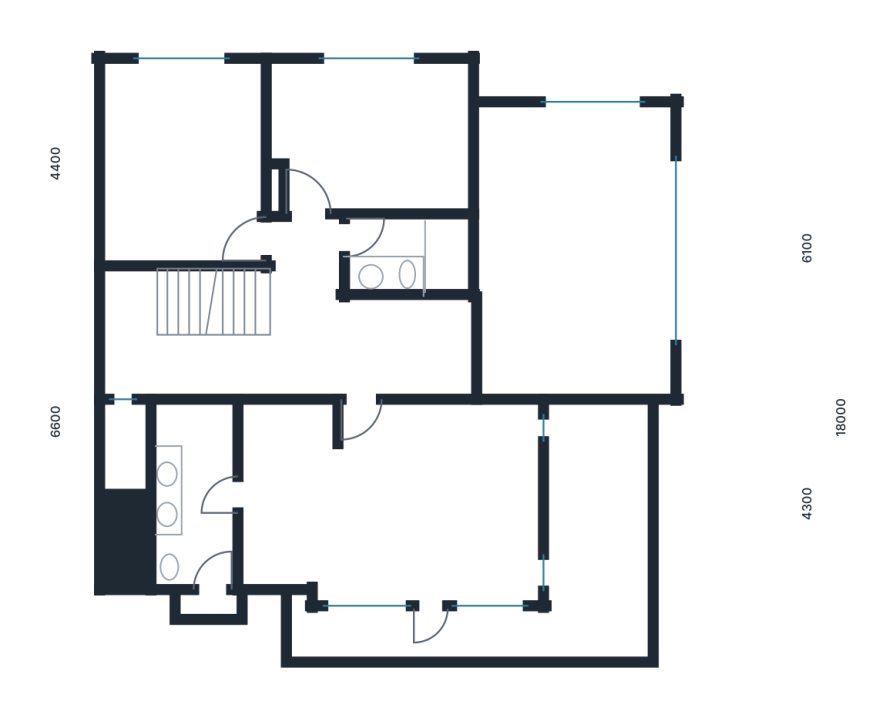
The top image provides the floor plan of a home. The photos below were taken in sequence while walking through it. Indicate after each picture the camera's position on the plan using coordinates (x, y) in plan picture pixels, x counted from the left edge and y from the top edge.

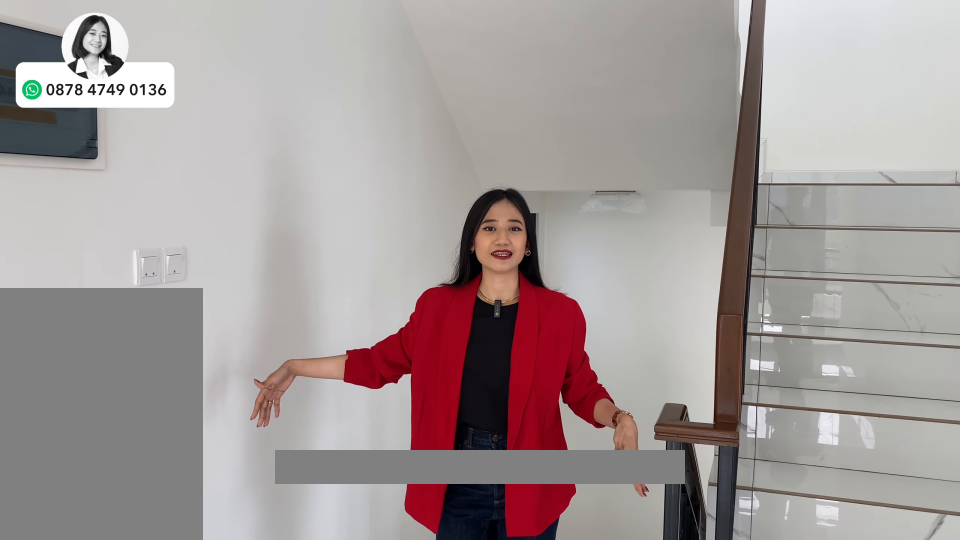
(309, 341)
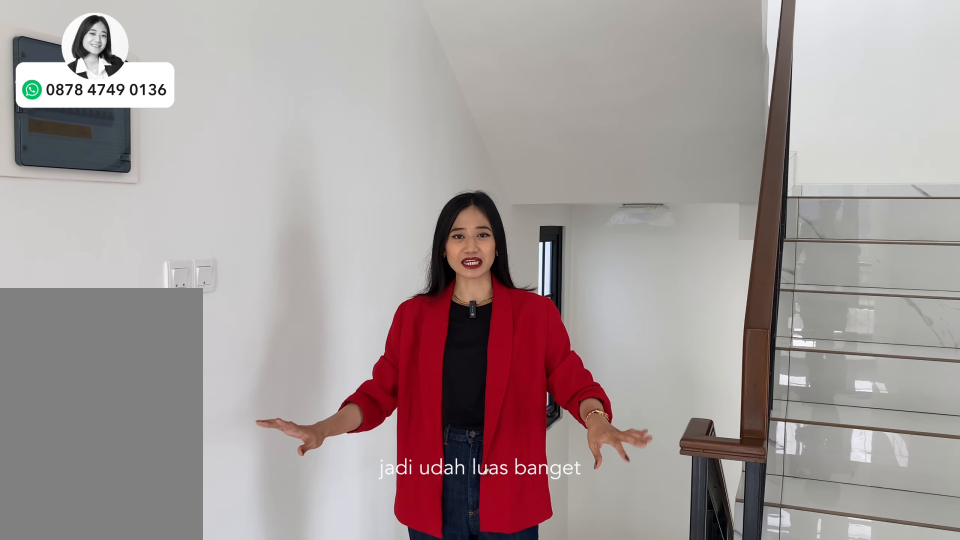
(309, 341)
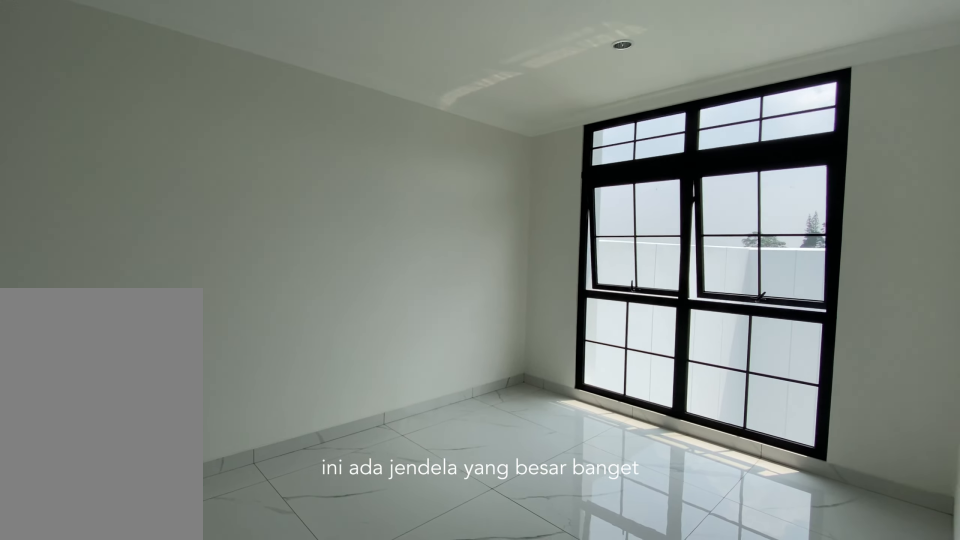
(180, 156)
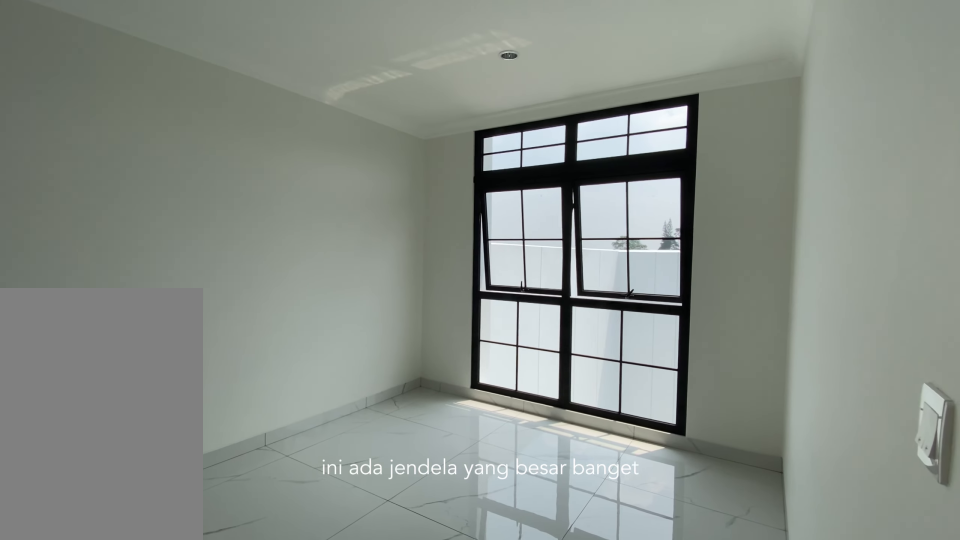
(180, 156)
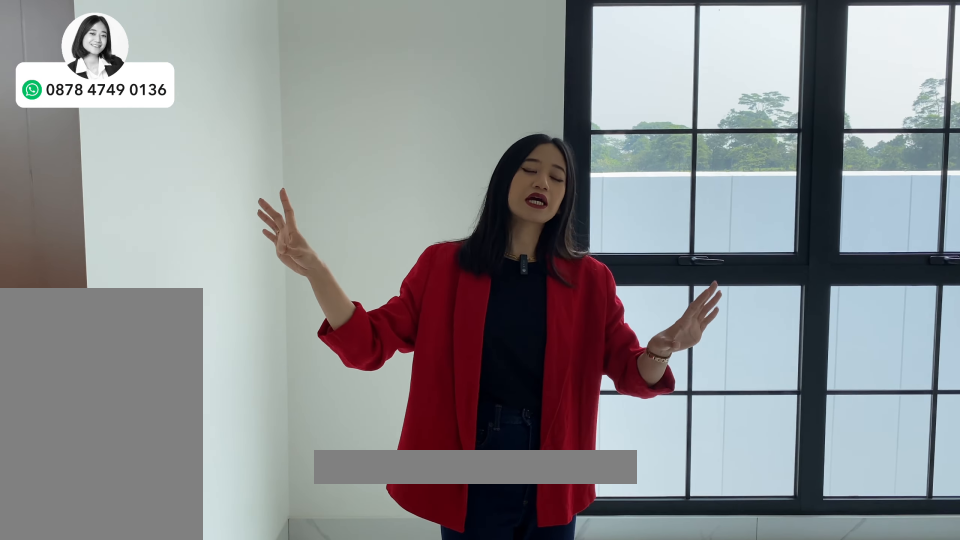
(385, 136)
